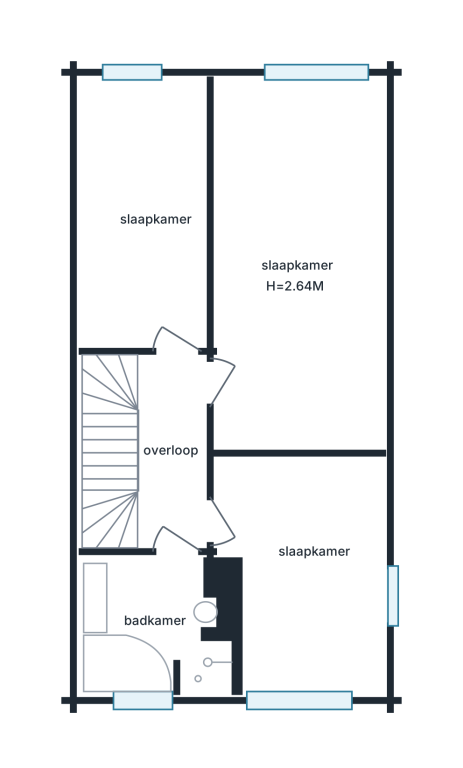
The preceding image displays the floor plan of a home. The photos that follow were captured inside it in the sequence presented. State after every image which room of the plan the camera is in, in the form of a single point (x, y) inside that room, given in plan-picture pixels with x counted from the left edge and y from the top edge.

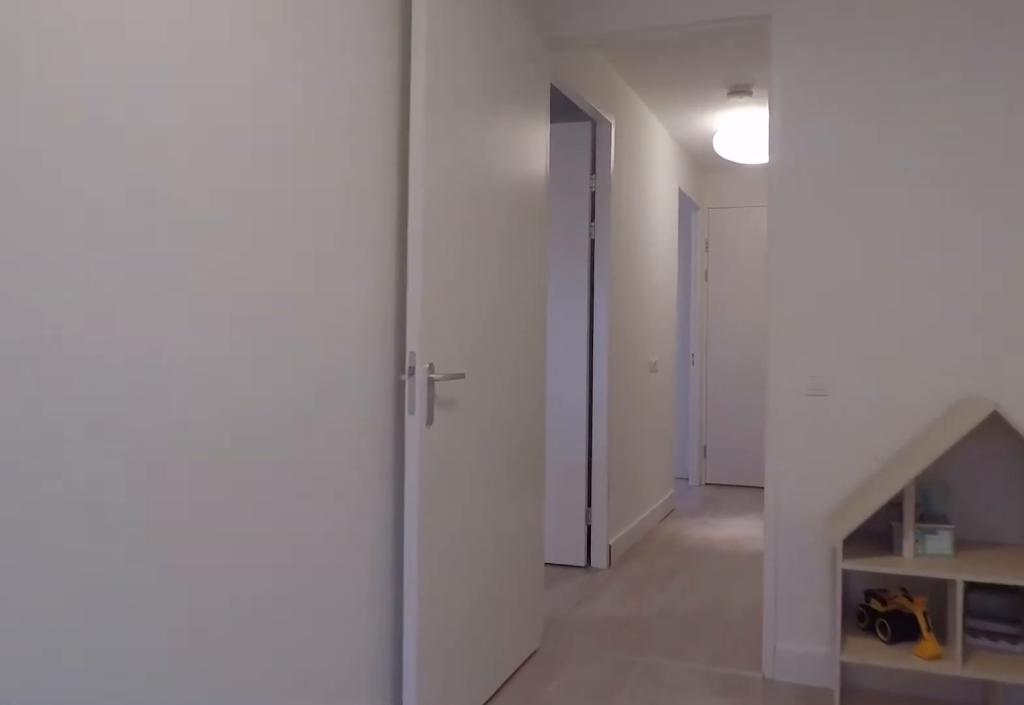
(138, 336)
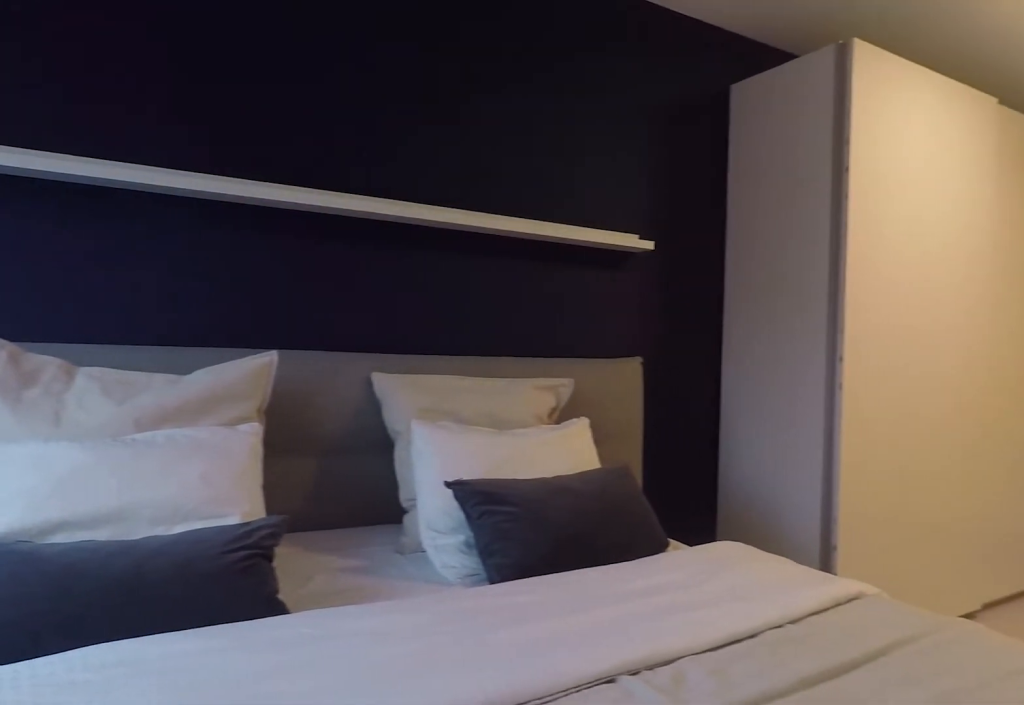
(304, 300)
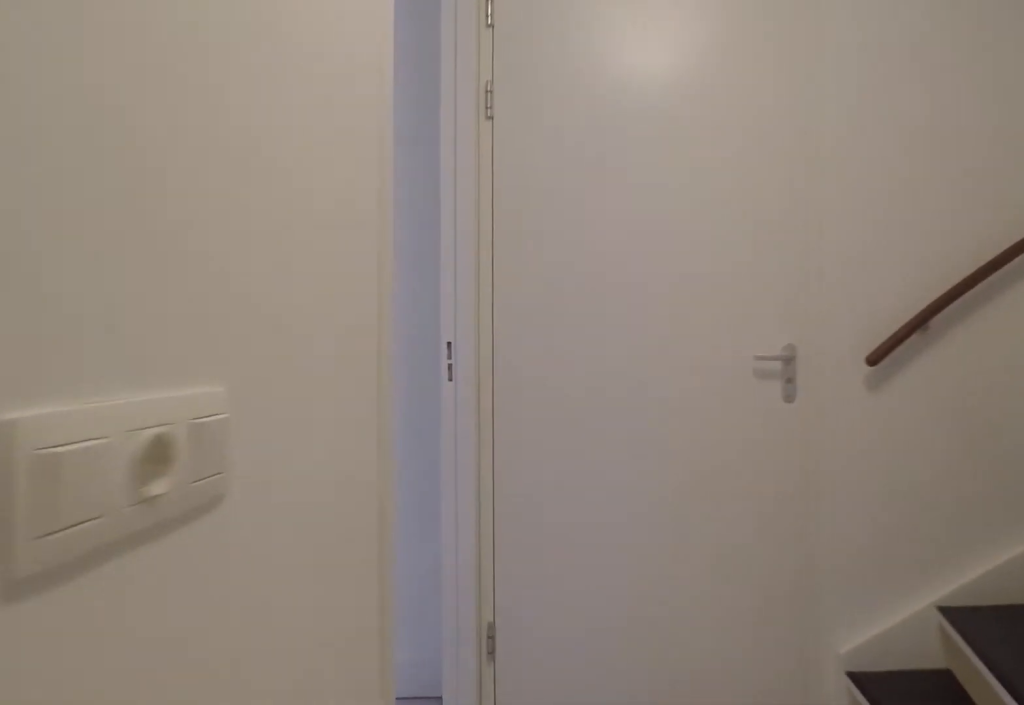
(171, 452)
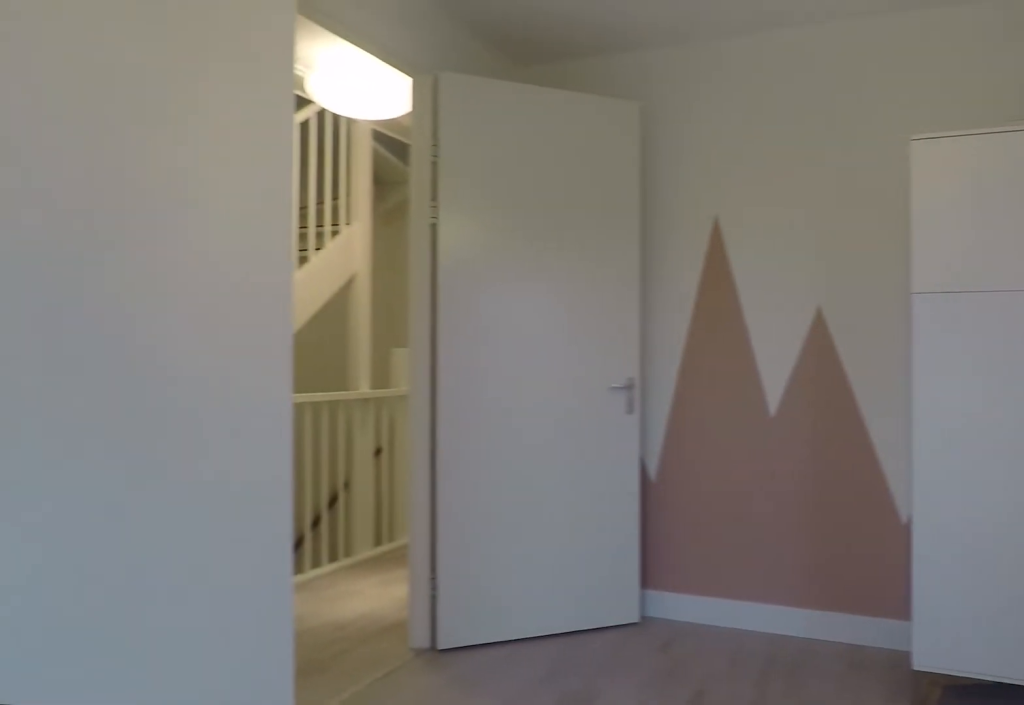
(305, 582)
